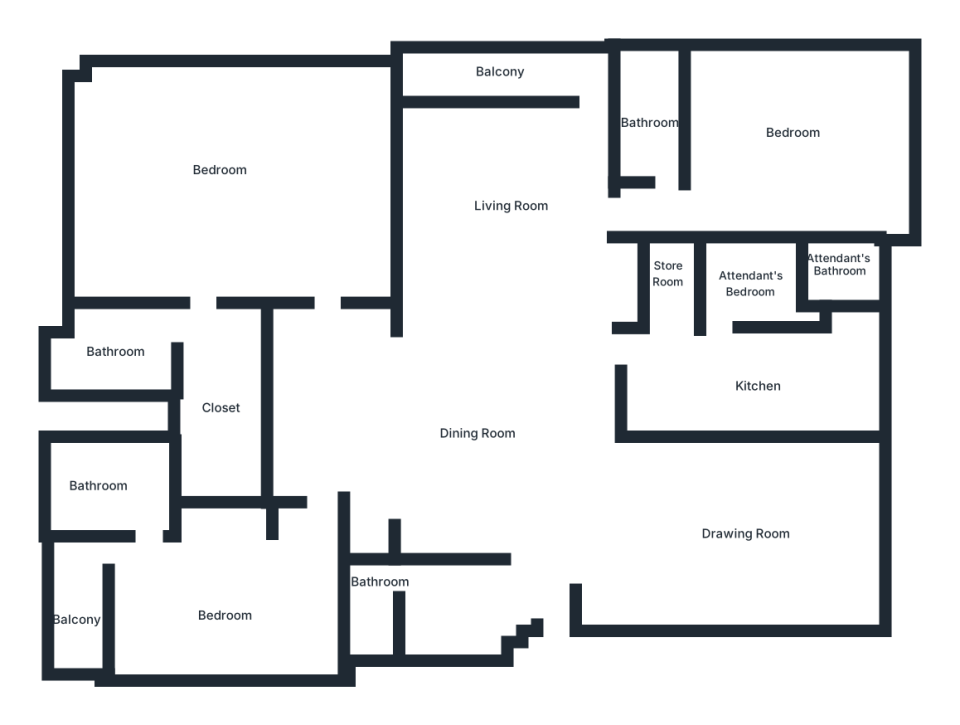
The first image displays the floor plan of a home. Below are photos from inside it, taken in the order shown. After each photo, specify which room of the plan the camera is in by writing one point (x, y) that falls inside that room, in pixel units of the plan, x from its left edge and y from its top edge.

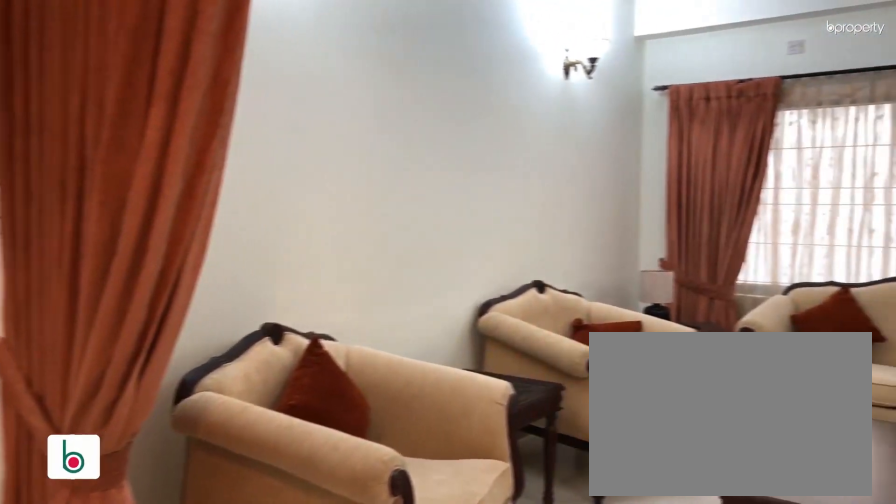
(738, 533)
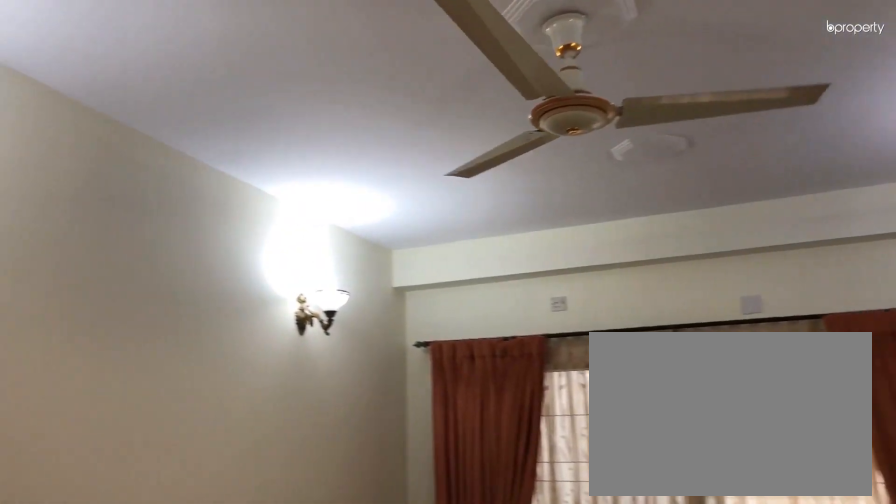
(723, 524)
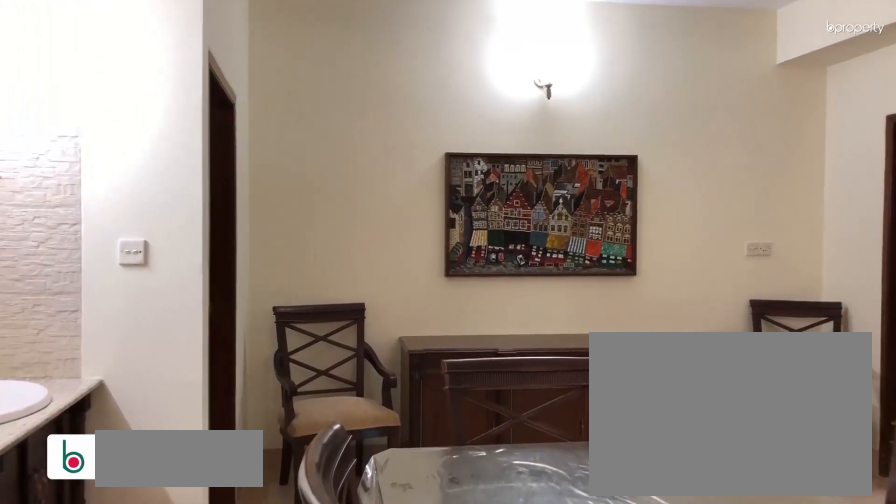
(409, 424)
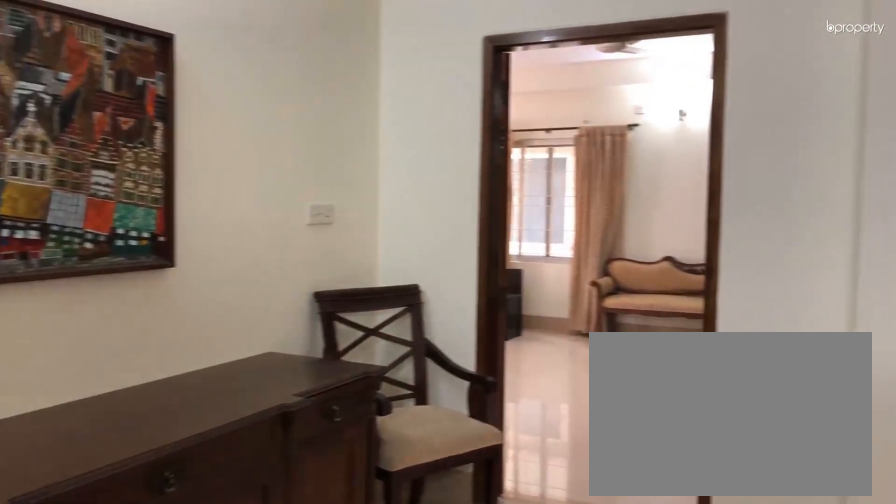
(409, 424)
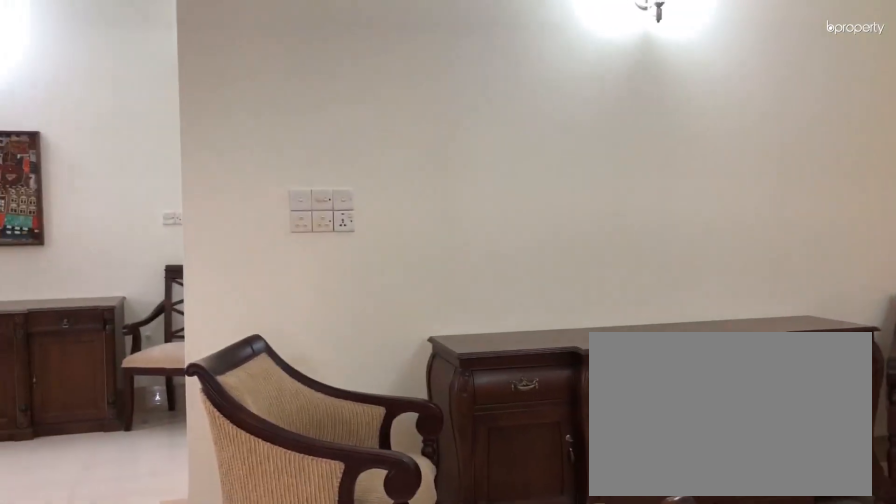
(509, 232)
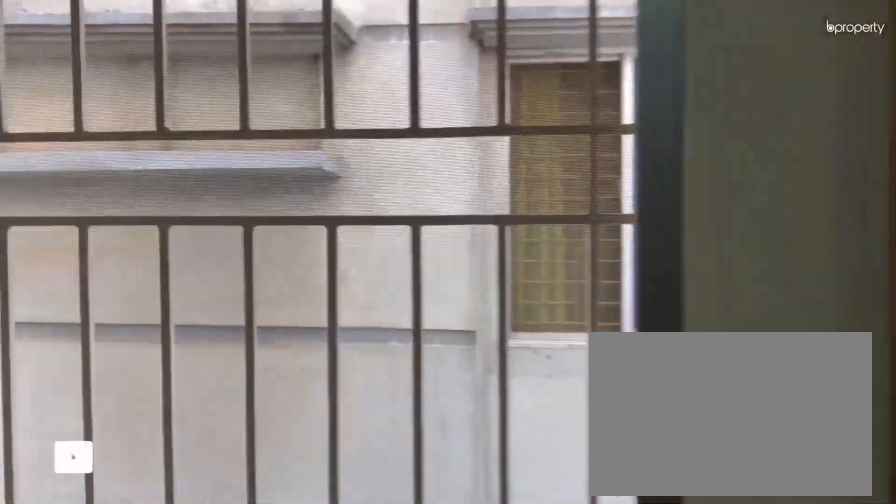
(533, 70)
